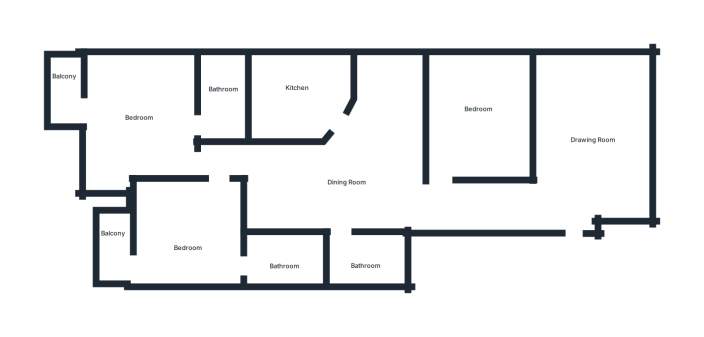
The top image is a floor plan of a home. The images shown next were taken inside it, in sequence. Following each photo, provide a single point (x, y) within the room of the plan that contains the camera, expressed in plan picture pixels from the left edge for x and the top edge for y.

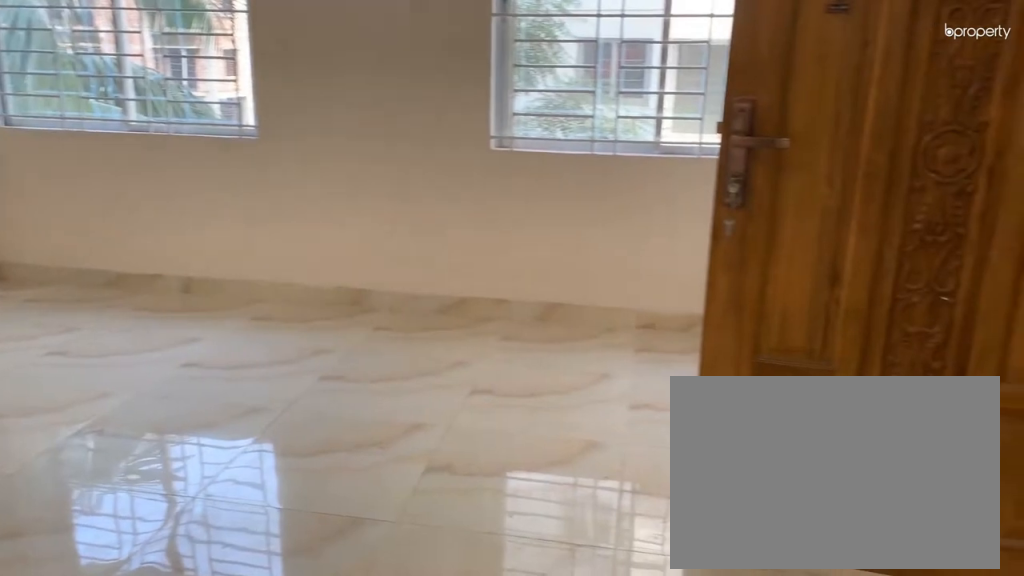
(593, 140)
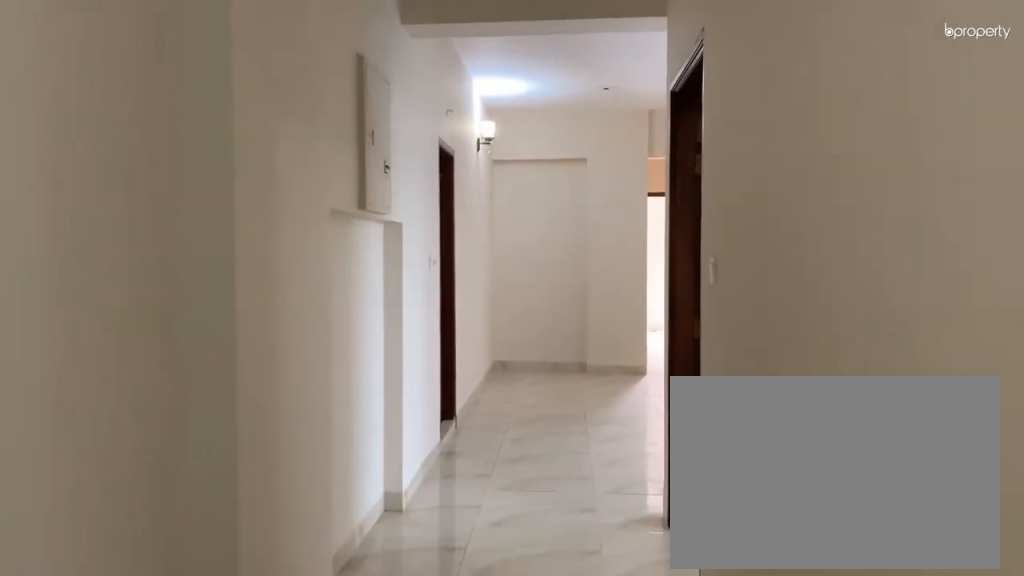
(515, 205)
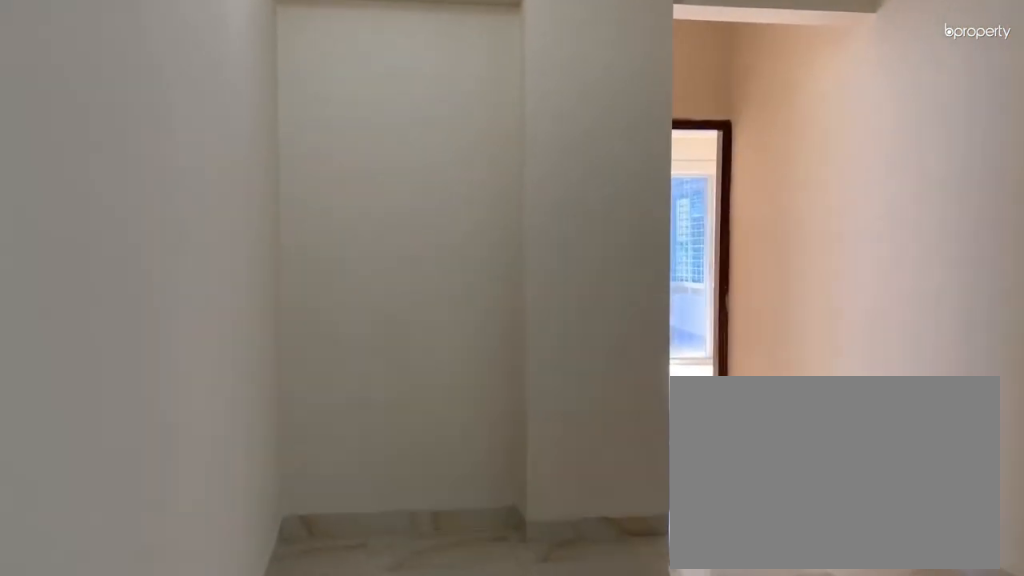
(340, 186)
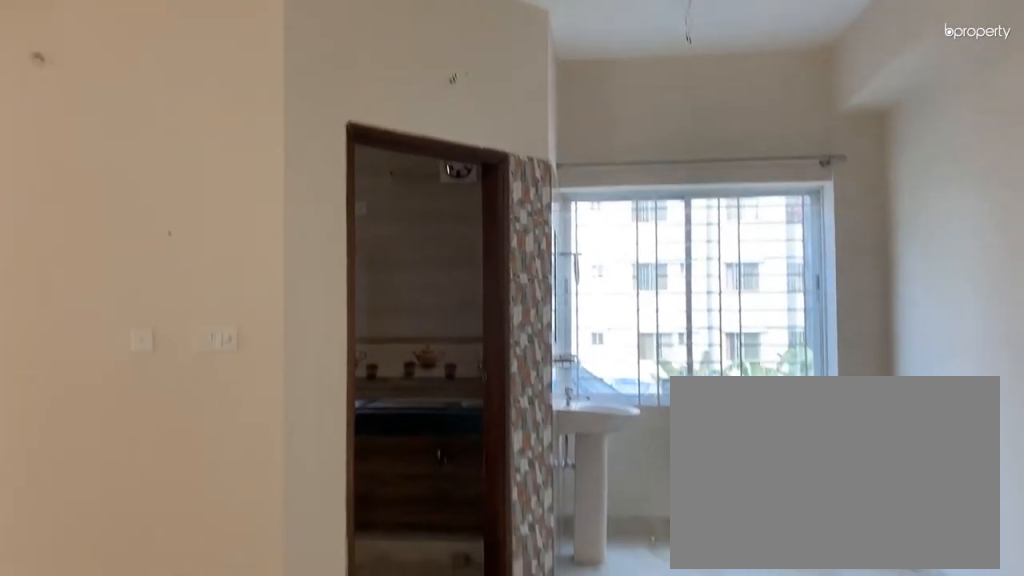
(340, 186)
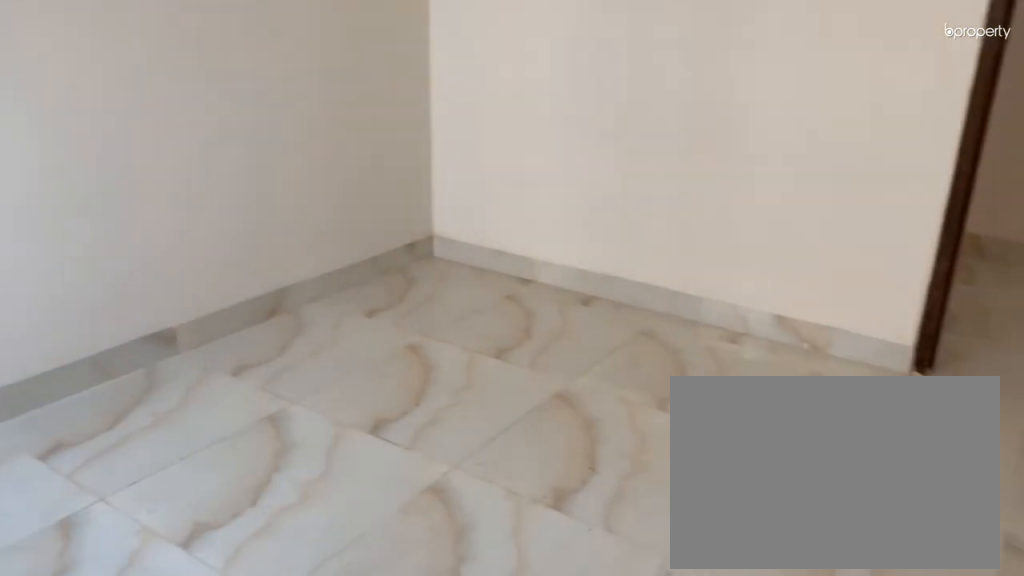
(475, 124)
